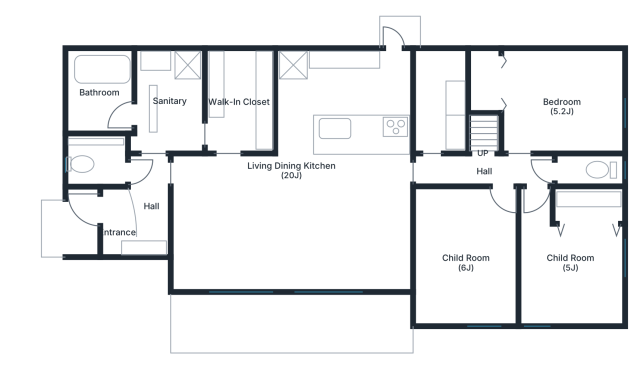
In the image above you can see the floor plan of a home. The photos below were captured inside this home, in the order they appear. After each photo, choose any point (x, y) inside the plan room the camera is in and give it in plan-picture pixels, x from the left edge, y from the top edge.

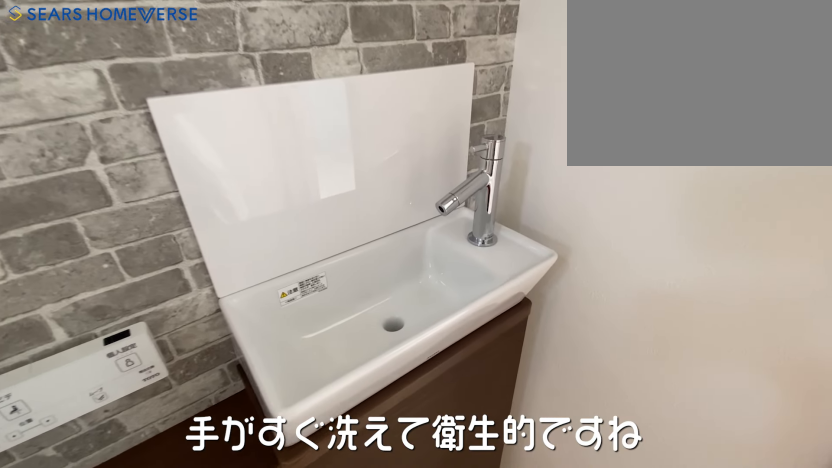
(103, 164)
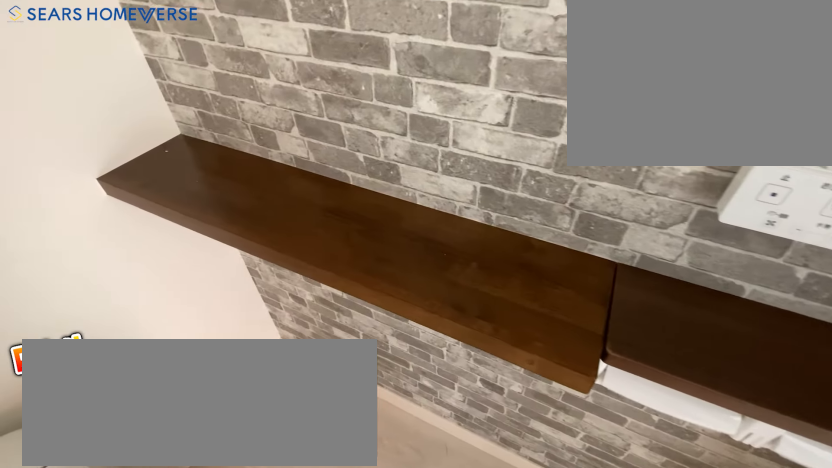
(103, 164)
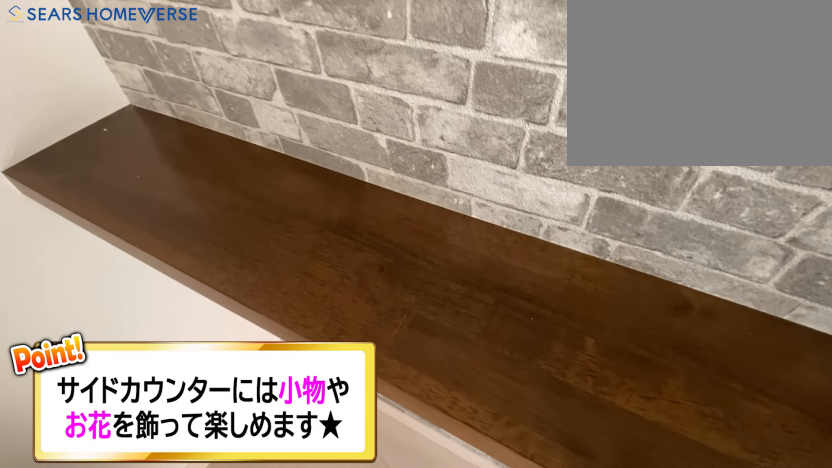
(103, 164)
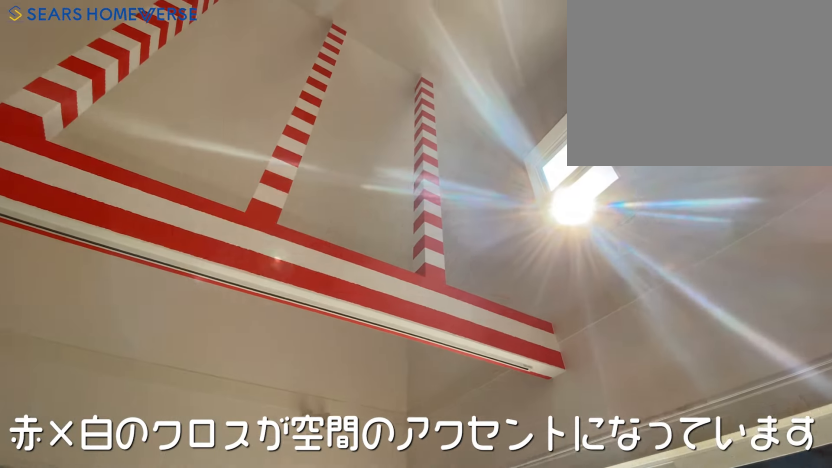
(292, 221)
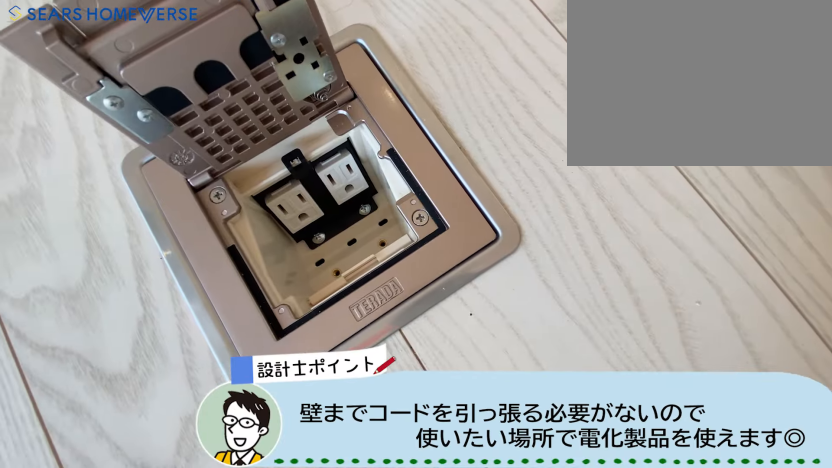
(293, 221)
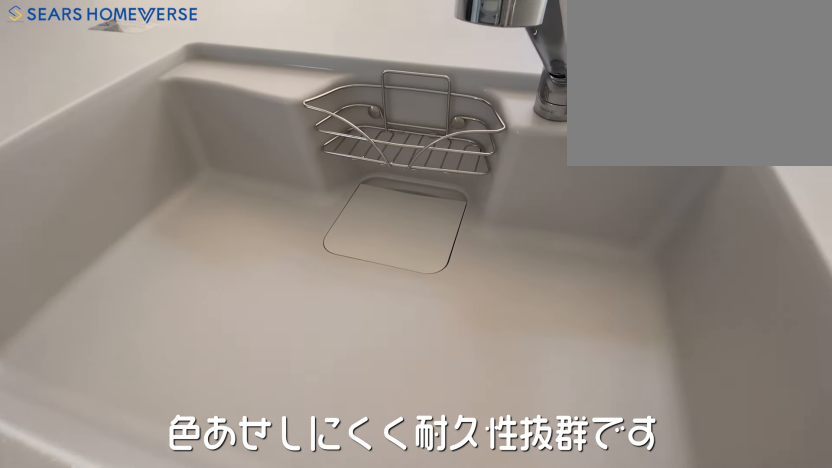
(352, 94)
